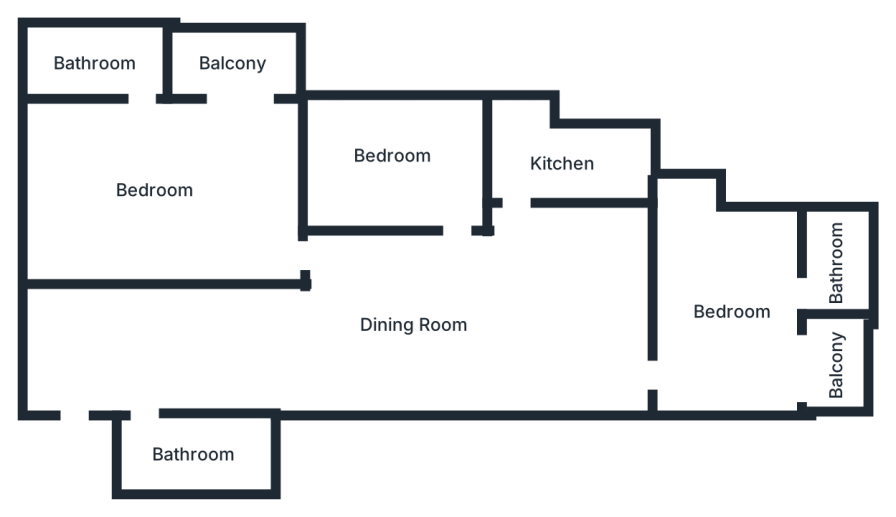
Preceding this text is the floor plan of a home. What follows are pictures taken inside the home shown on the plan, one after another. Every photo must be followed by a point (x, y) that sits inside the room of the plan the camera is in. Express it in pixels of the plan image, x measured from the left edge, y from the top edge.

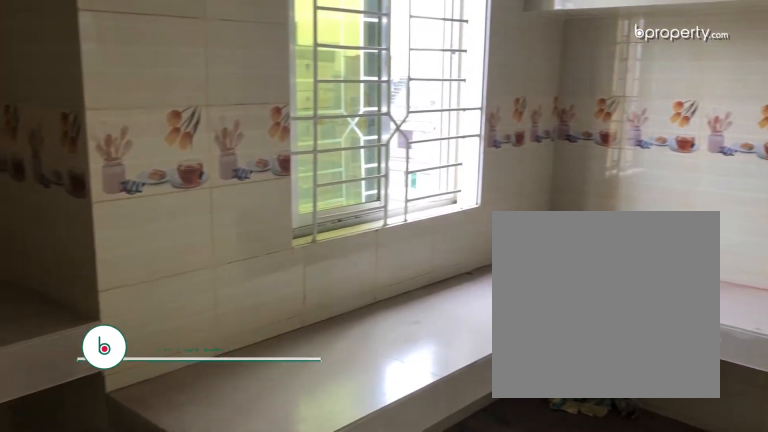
(563, 160)
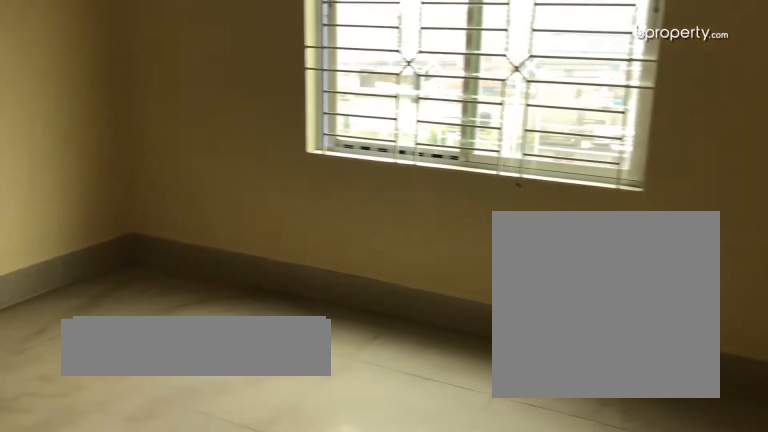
(393, 161)
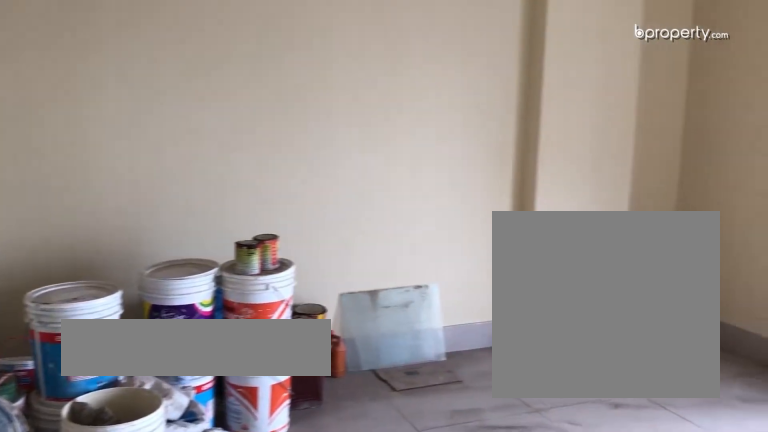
(160, 198)
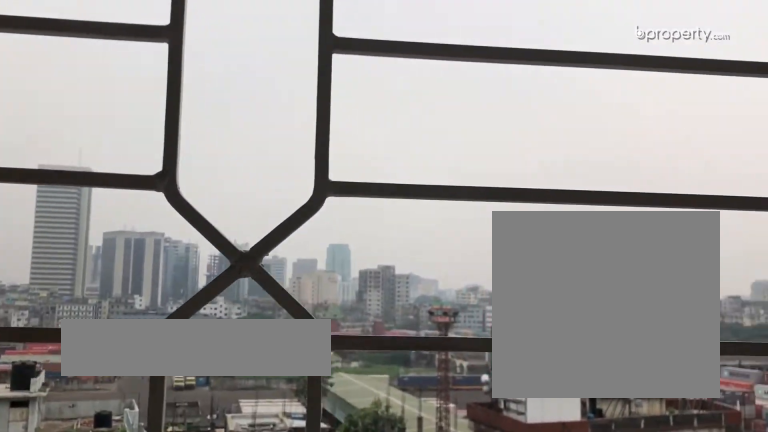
(233, 60)
